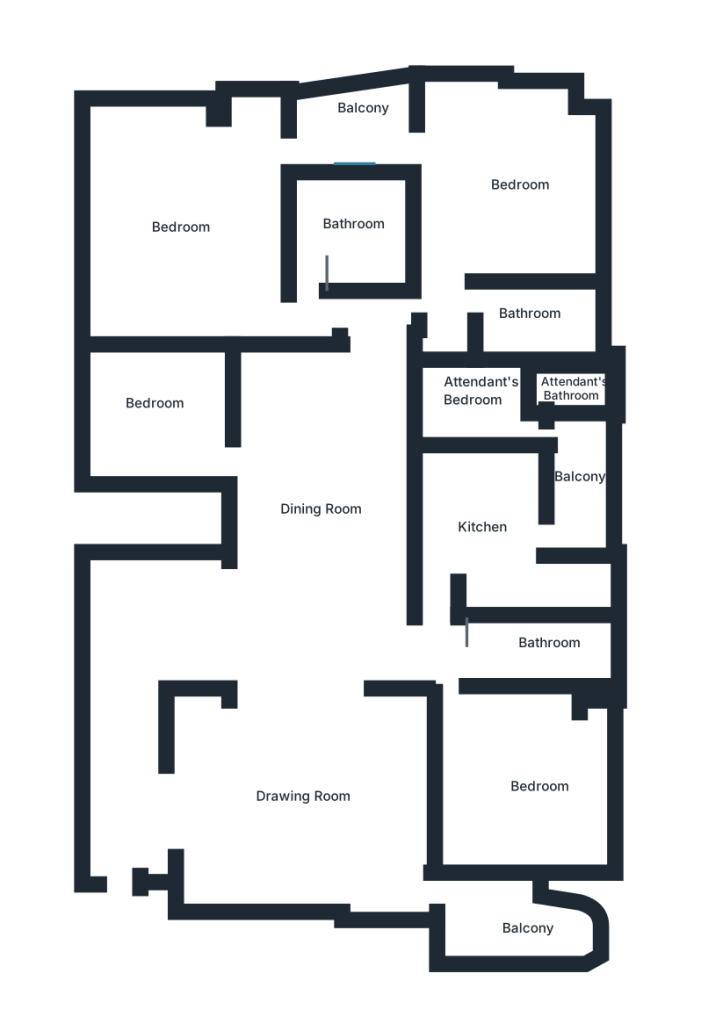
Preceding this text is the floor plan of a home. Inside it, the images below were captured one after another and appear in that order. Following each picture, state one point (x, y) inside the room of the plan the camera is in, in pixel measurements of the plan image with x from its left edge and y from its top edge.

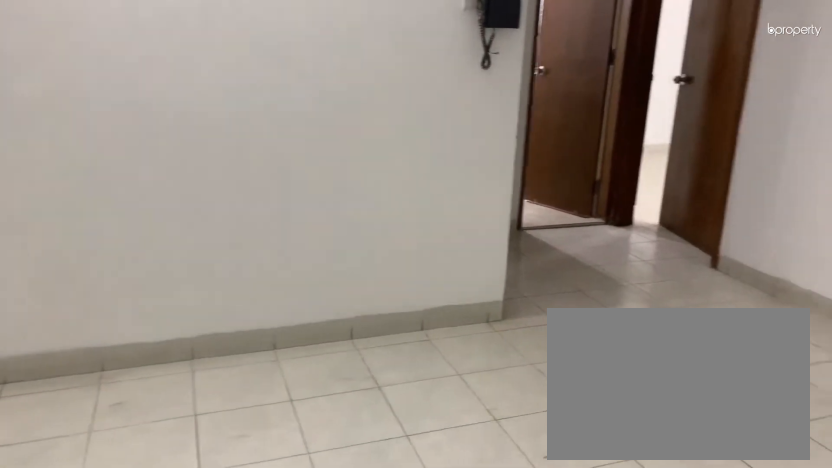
(320, 492)
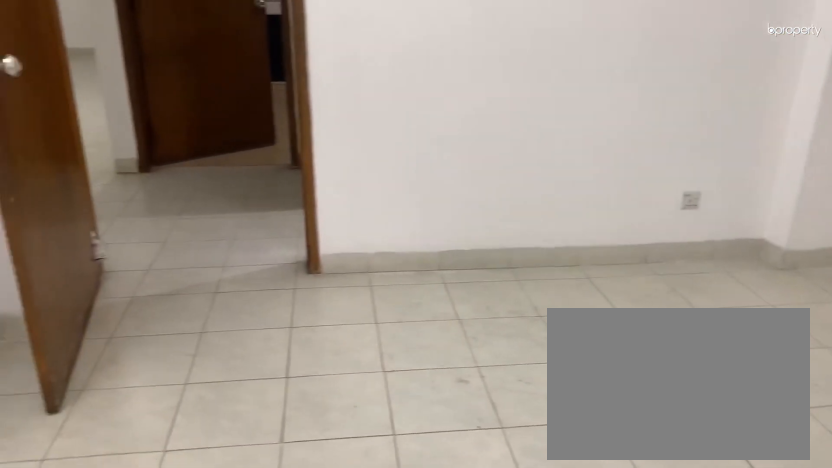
(517, 788)
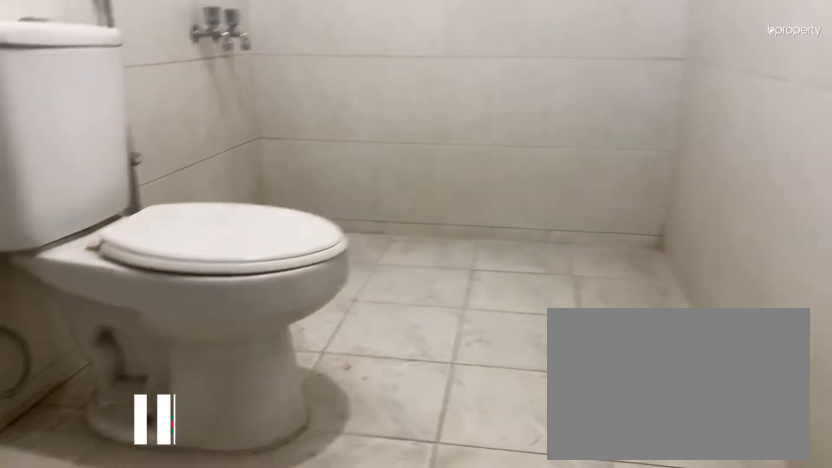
(519, 657)
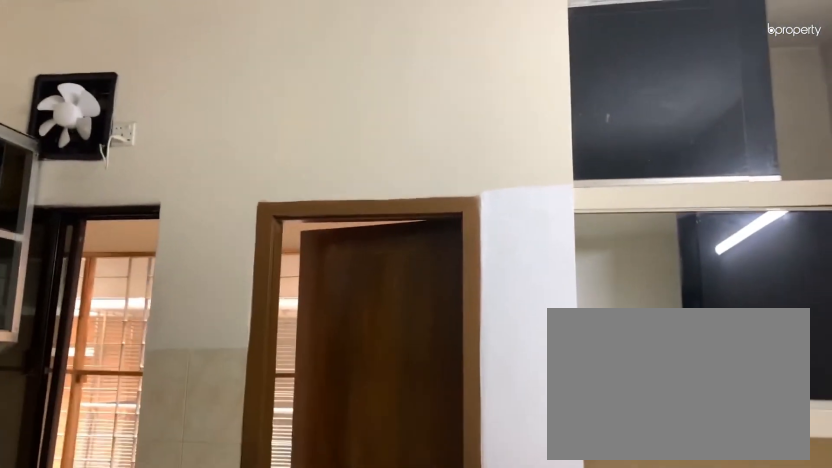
(473, 525)
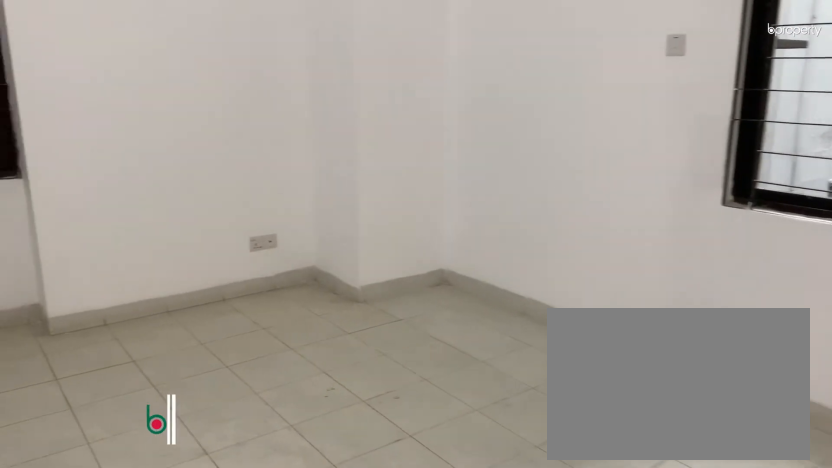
(487, 194)
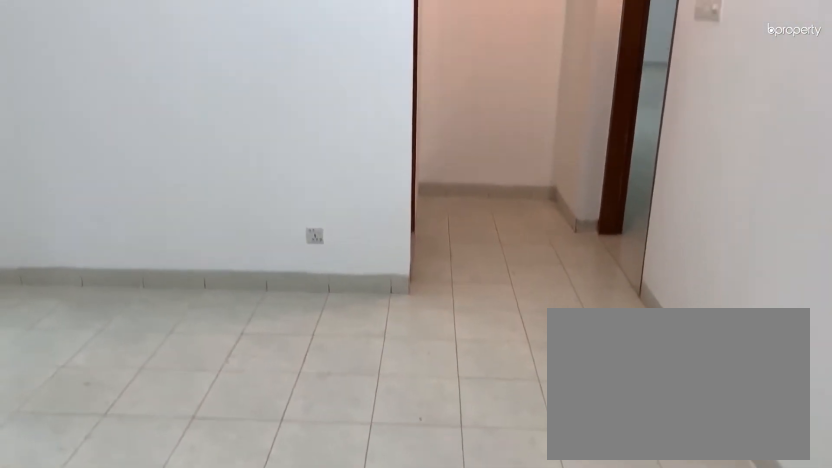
(487, 194)
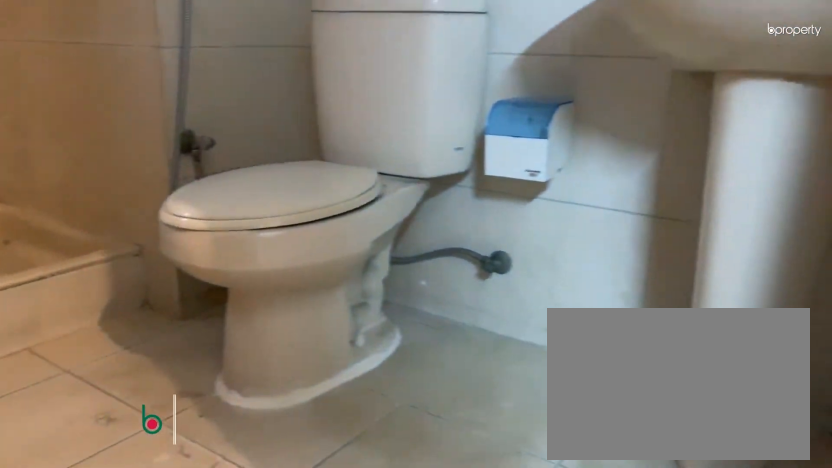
(539, 309)
